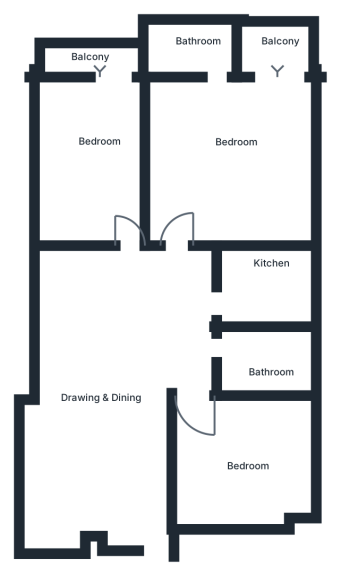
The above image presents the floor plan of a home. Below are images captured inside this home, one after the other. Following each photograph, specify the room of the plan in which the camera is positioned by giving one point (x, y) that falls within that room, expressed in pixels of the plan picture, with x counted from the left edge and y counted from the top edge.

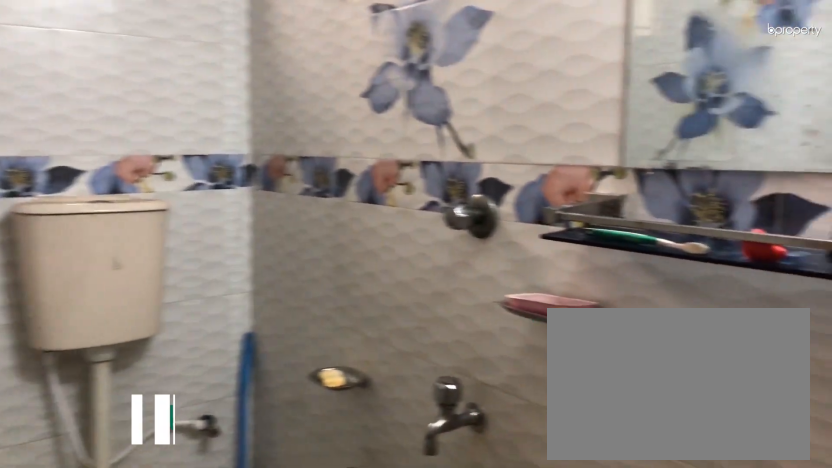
(263, 350)
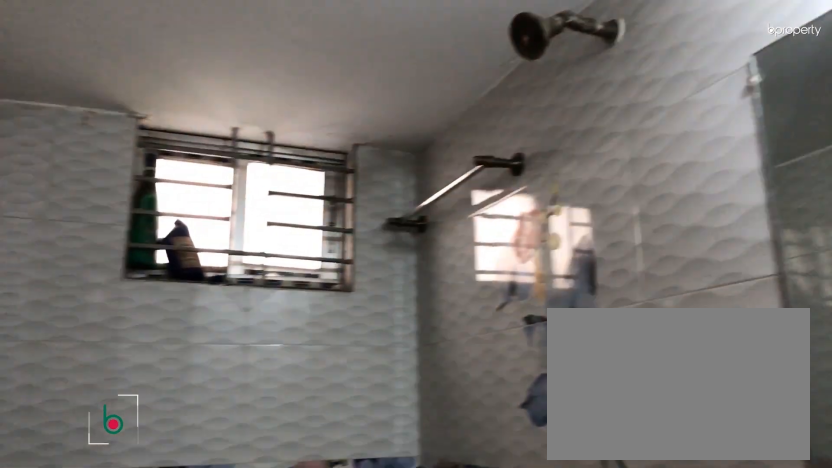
(263, 350)
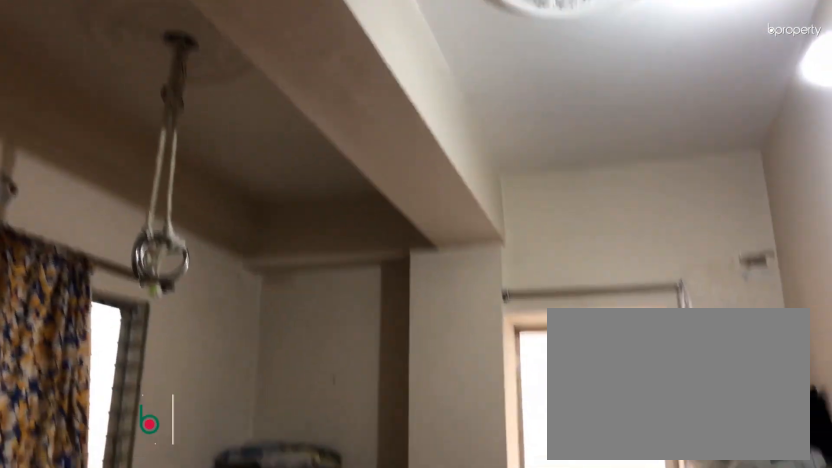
(107, 140)
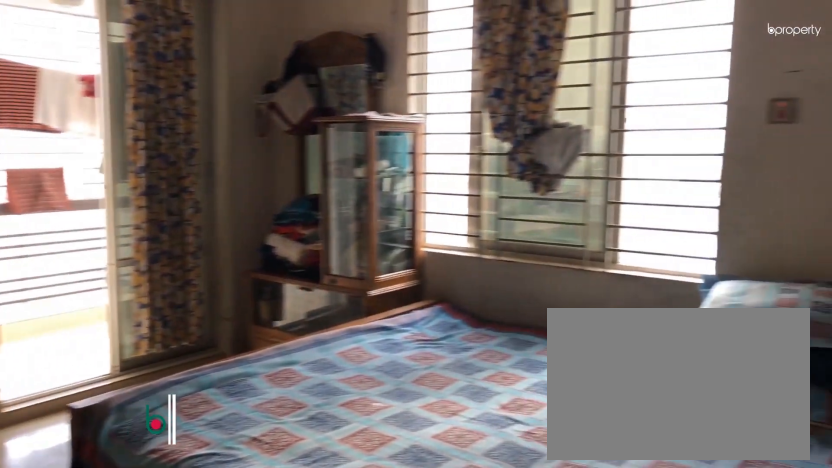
(236, 155)
